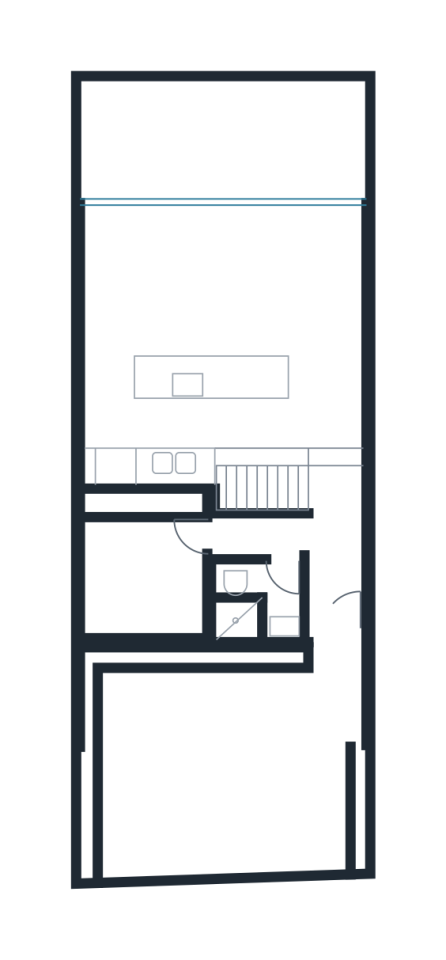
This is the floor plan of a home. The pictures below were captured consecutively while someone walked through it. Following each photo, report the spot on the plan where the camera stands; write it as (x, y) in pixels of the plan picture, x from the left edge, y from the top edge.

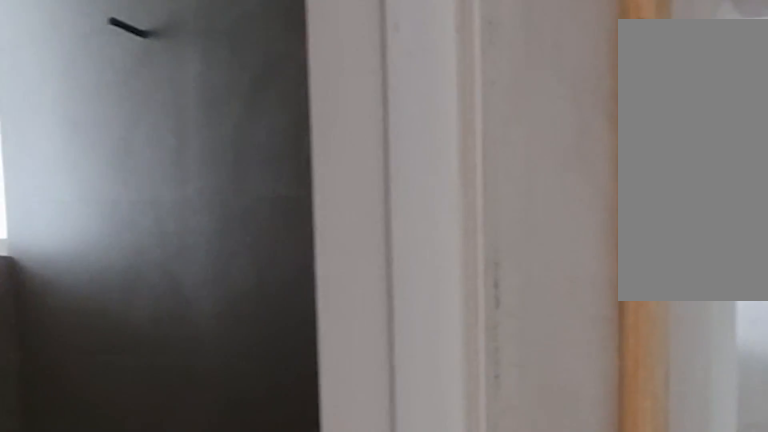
(298, 539)
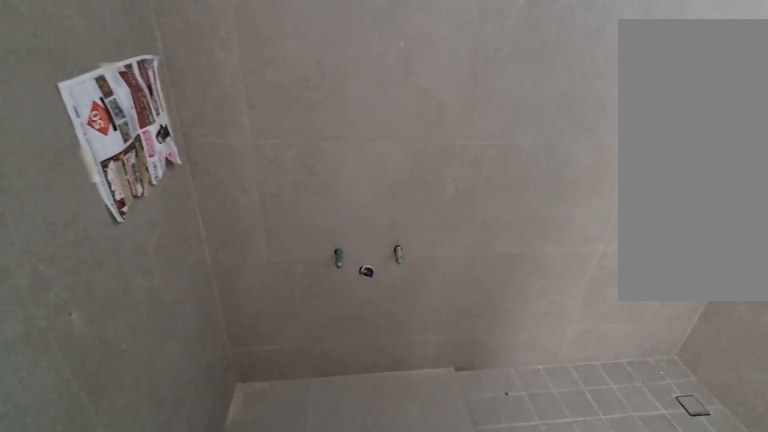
(286, 584)
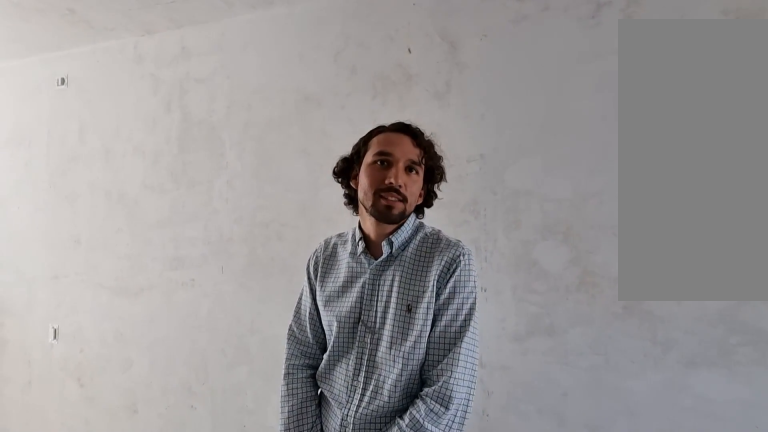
(223, 532)
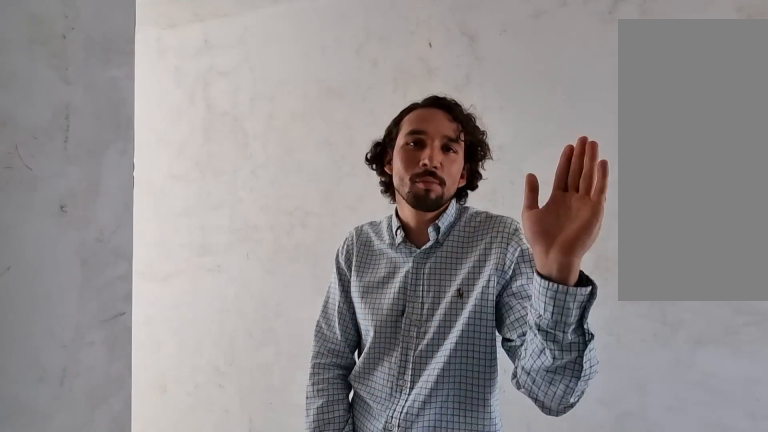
(222, 533)
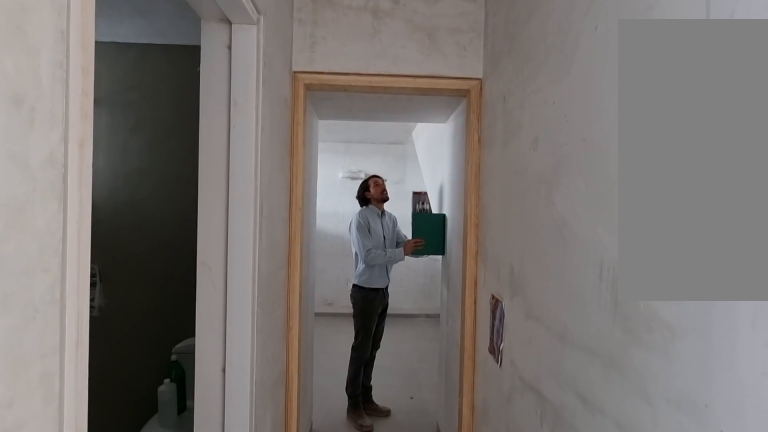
(295, 533)
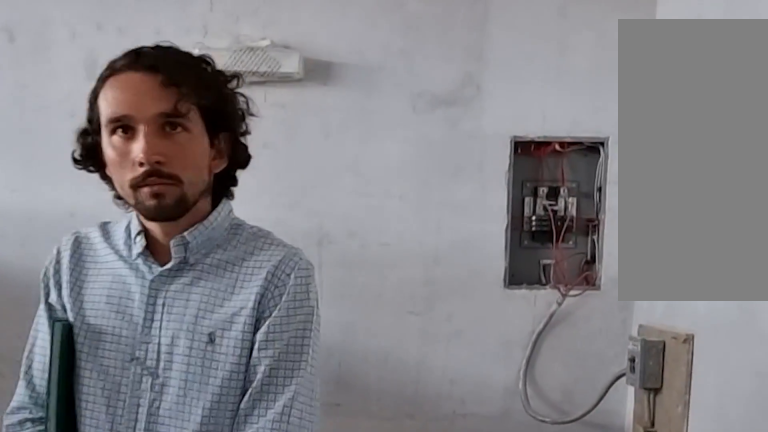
(258, 529)
